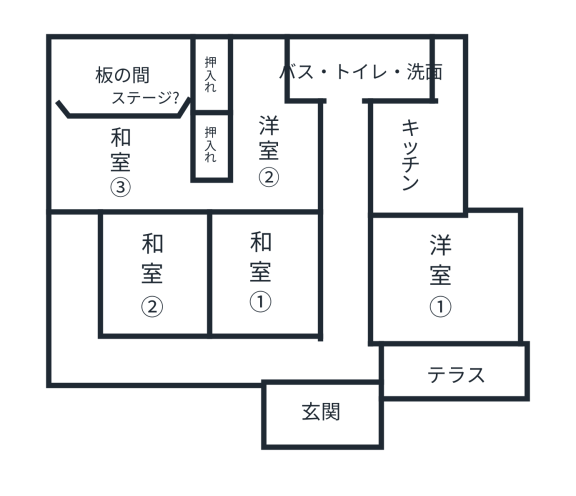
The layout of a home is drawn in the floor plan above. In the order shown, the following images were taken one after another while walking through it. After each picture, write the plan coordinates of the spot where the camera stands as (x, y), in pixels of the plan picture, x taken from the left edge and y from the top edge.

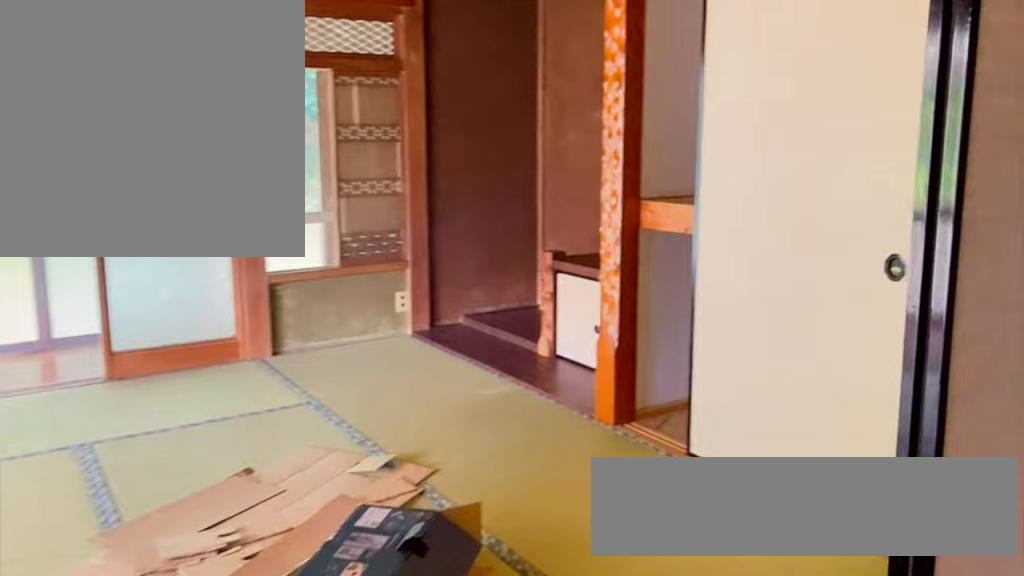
(179, 271)
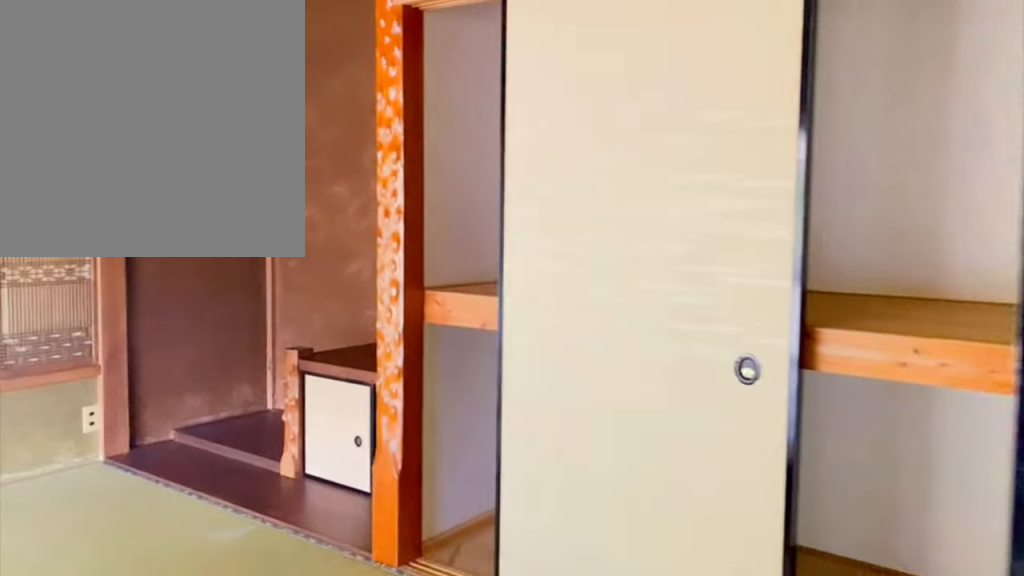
(156, 272)
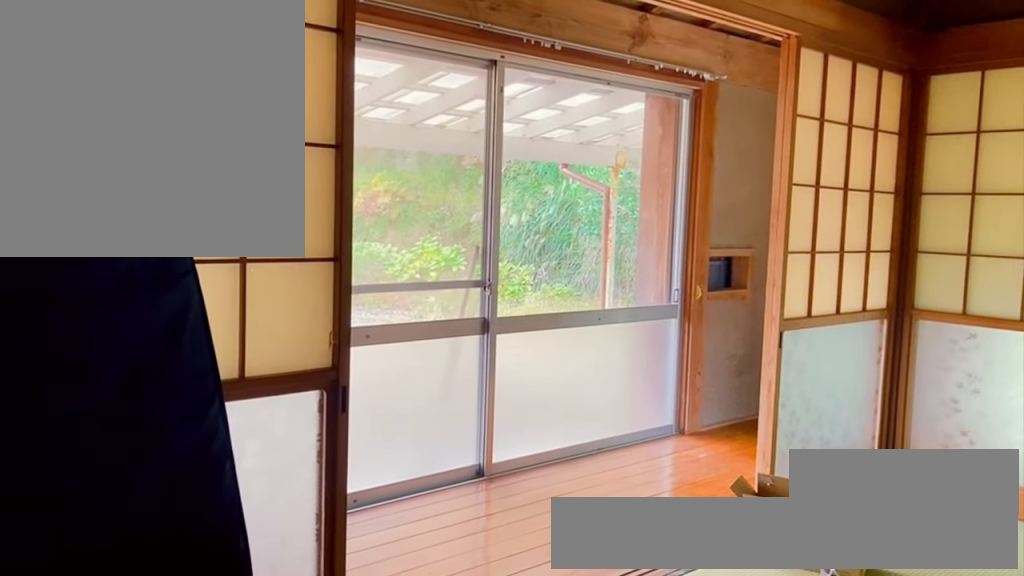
(138, 304)
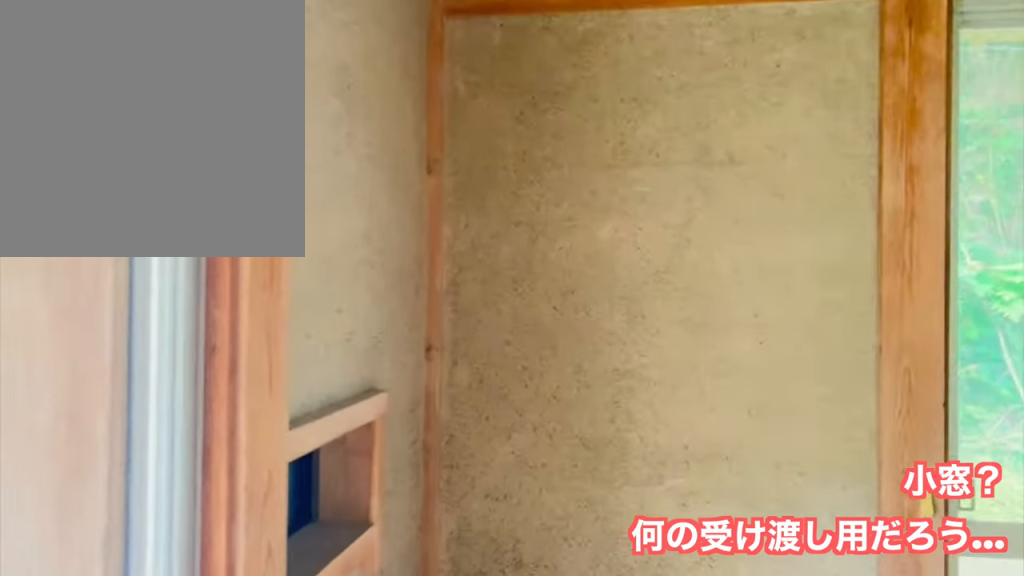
(114, 354)
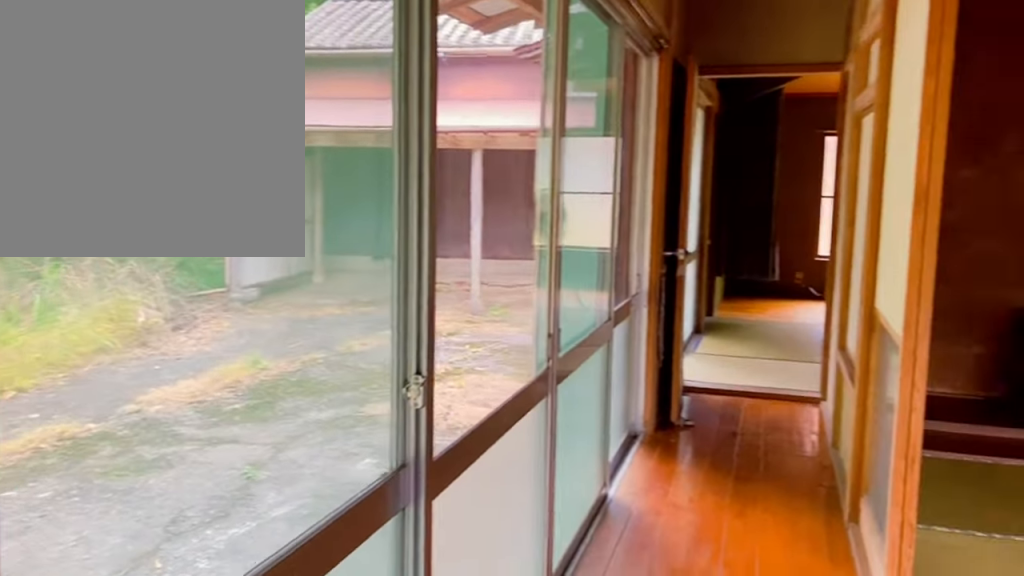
(72, 339)
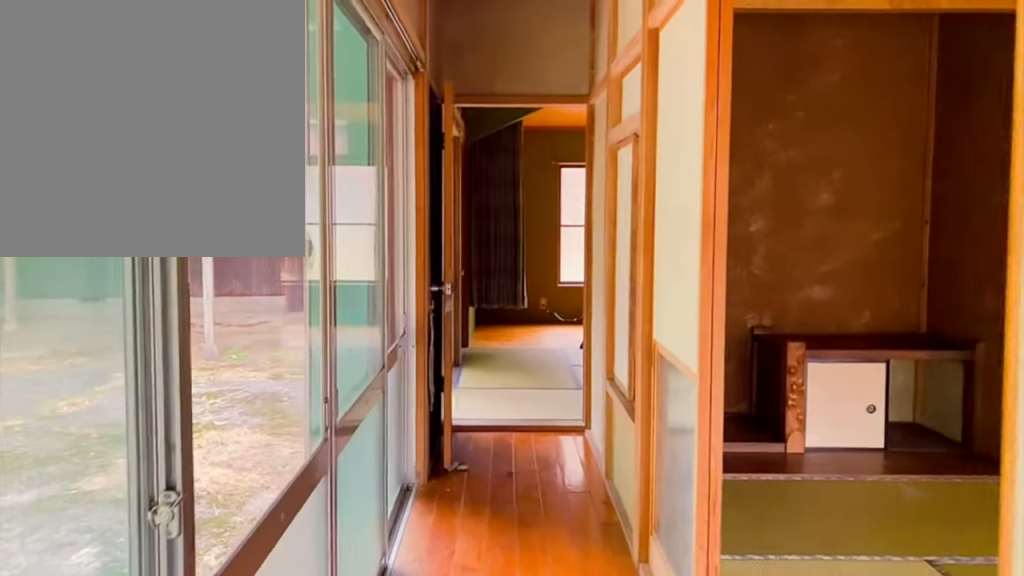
(72, 317)
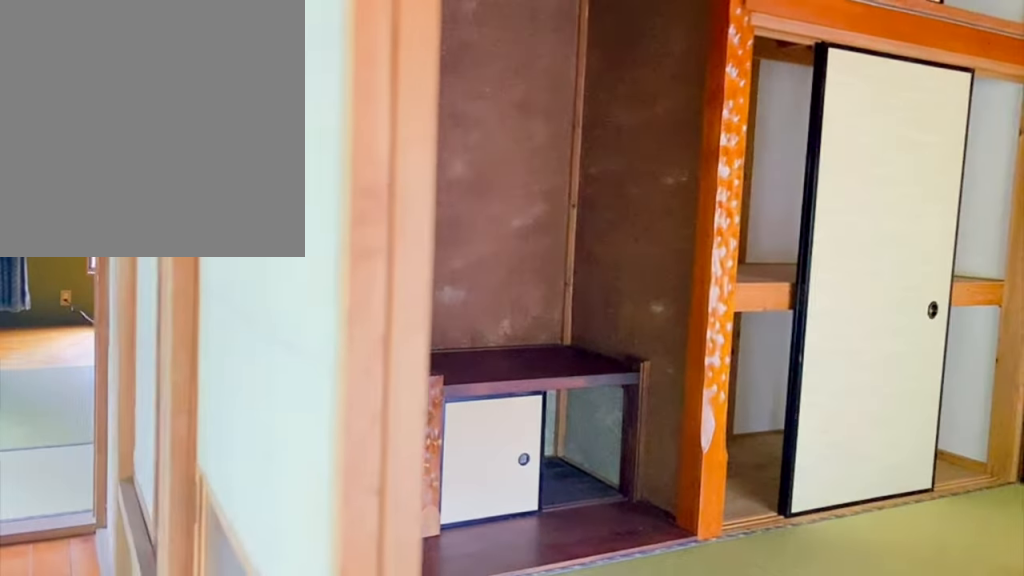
(77, 231)
